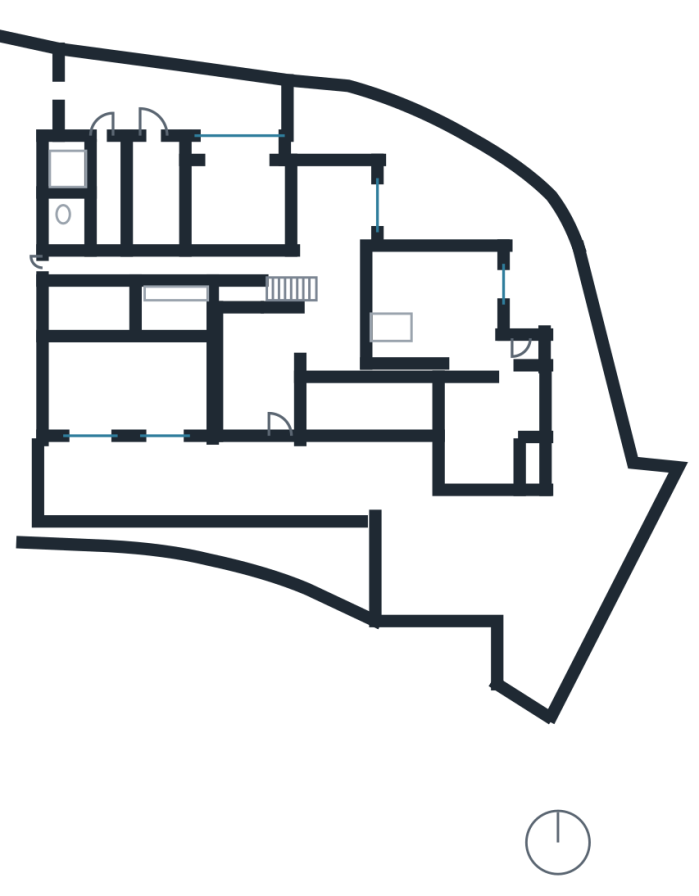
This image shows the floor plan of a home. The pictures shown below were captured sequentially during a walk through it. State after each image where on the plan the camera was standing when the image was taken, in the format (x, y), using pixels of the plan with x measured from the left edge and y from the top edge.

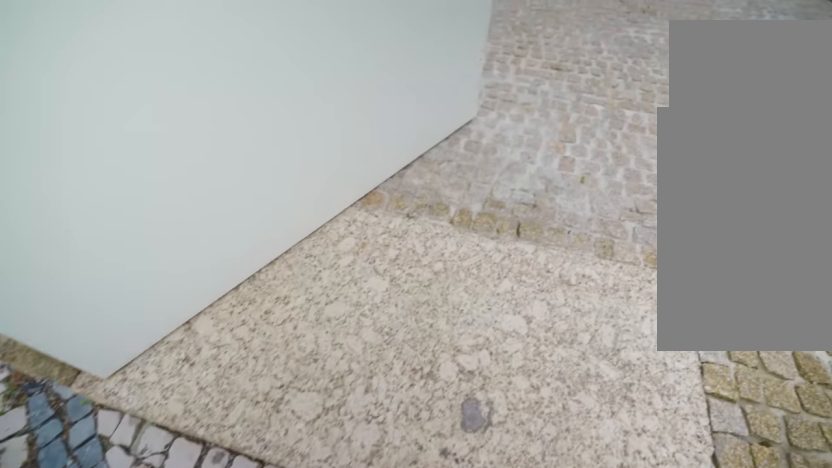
(381, 637)
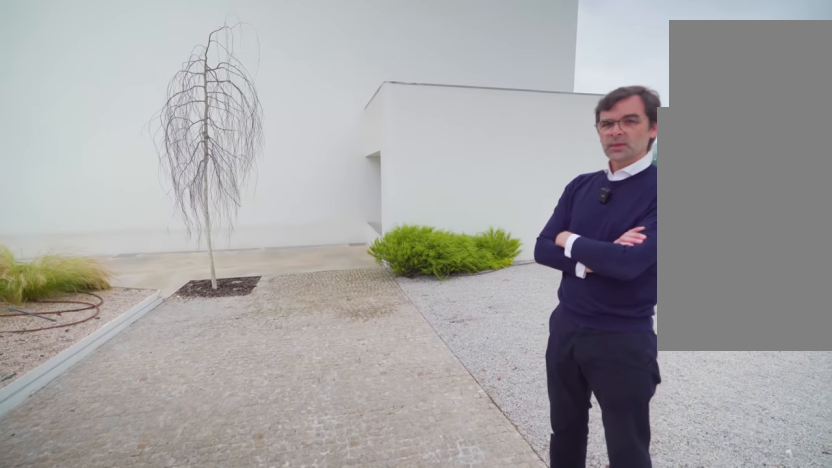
(394, 594)
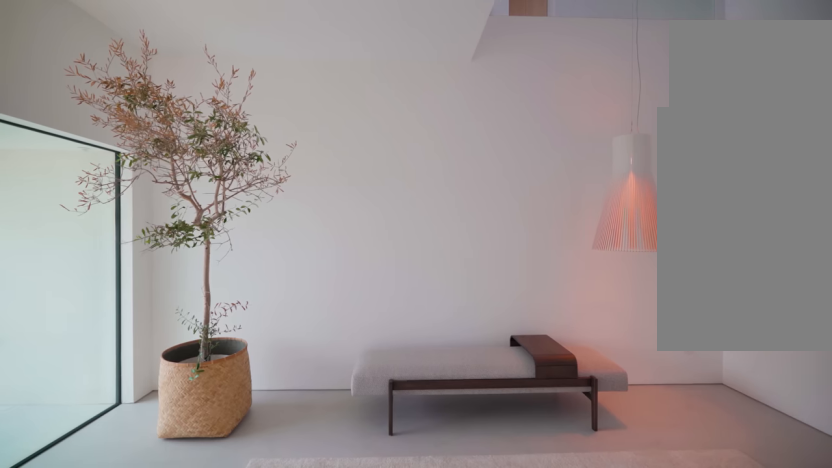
(283, 398)
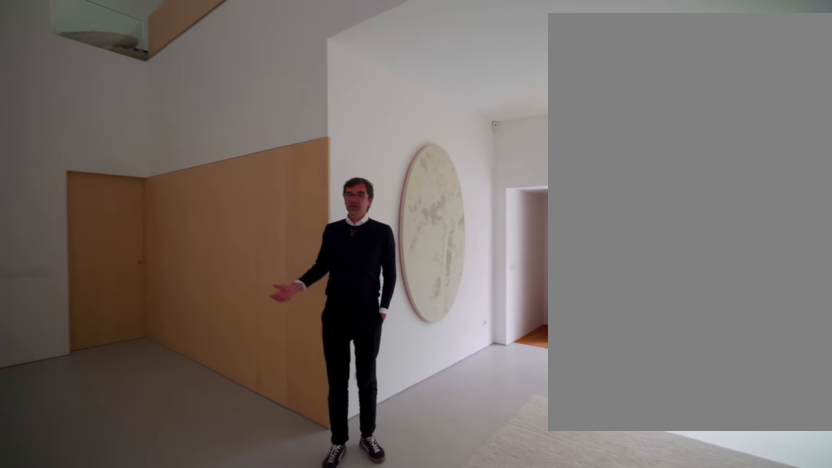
(242, 331)
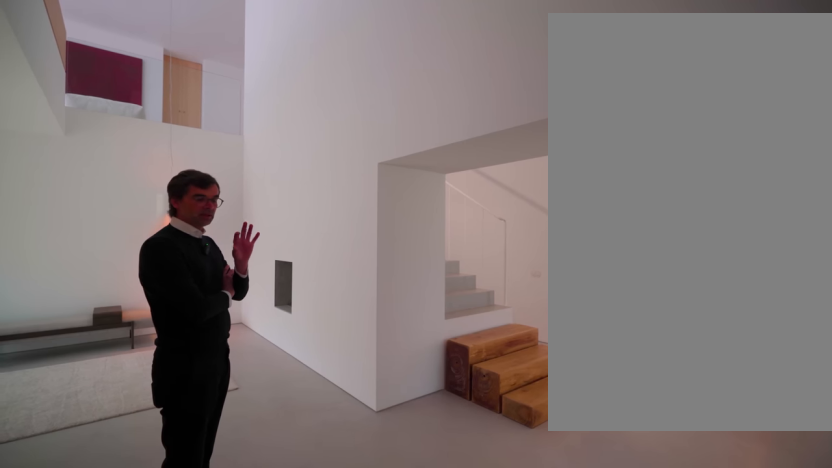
(339, 331)
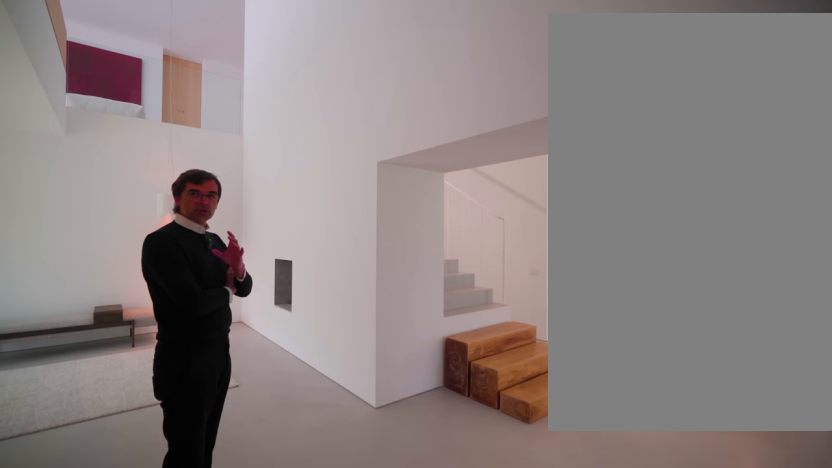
(348, 331)
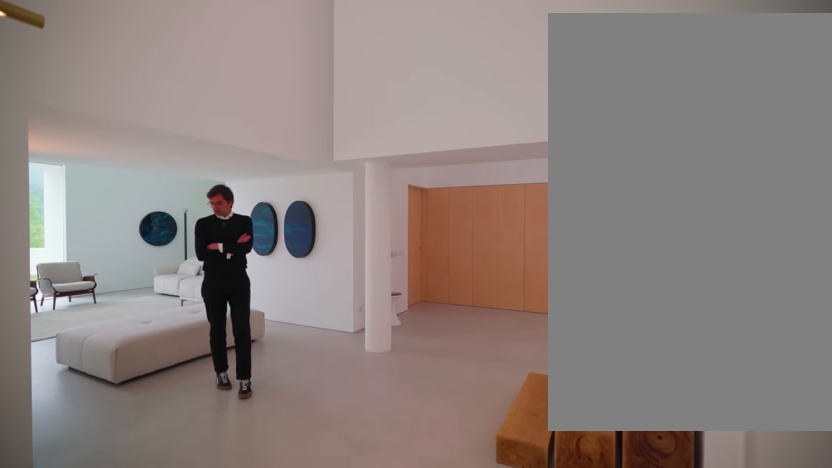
(321, 252)
